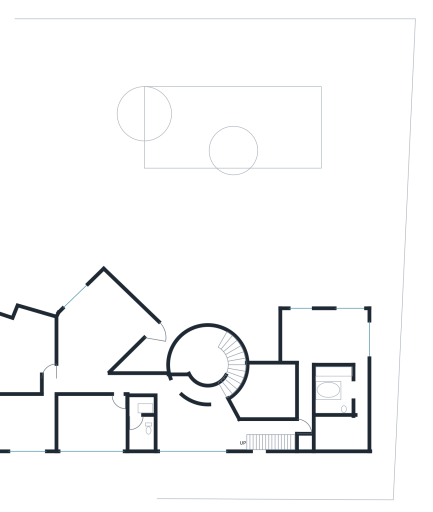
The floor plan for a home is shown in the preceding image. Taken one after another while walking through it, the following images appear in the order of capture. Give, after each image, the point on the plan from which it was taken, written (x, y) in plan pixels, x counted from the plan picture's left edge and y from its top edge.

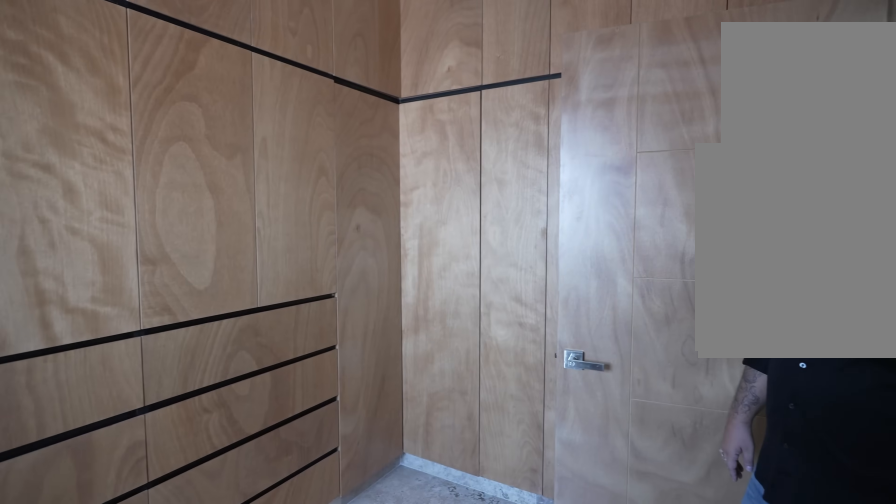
(337, 435)
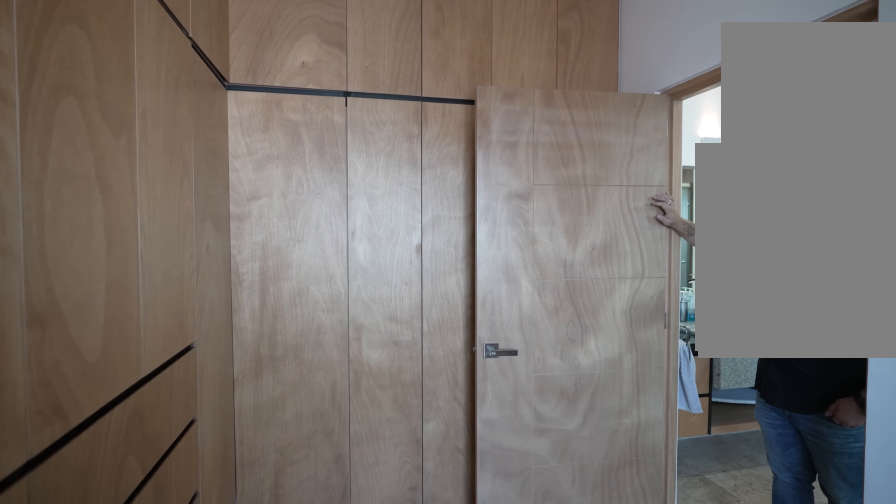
(338, 435)
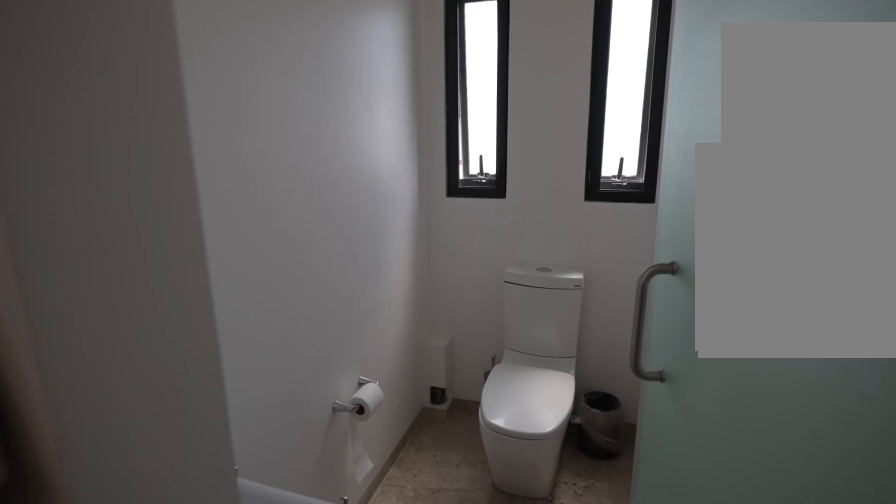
(348, 392)
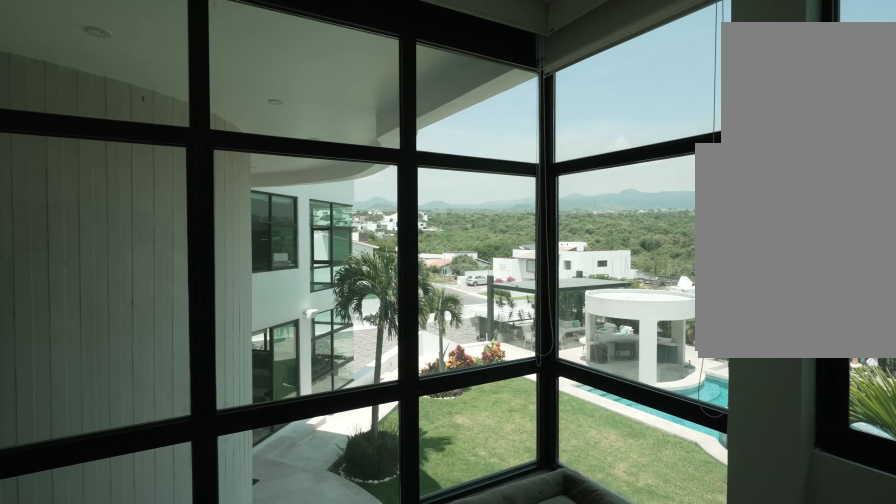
(317, 320)
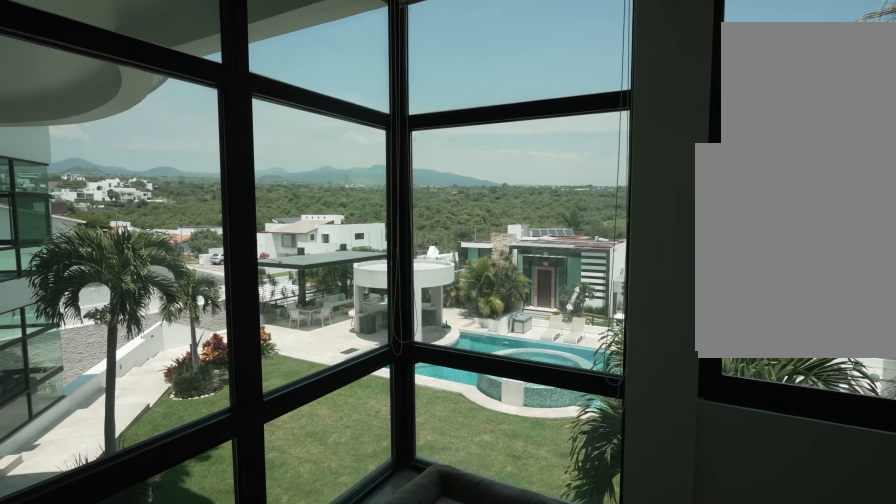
(317, 320)
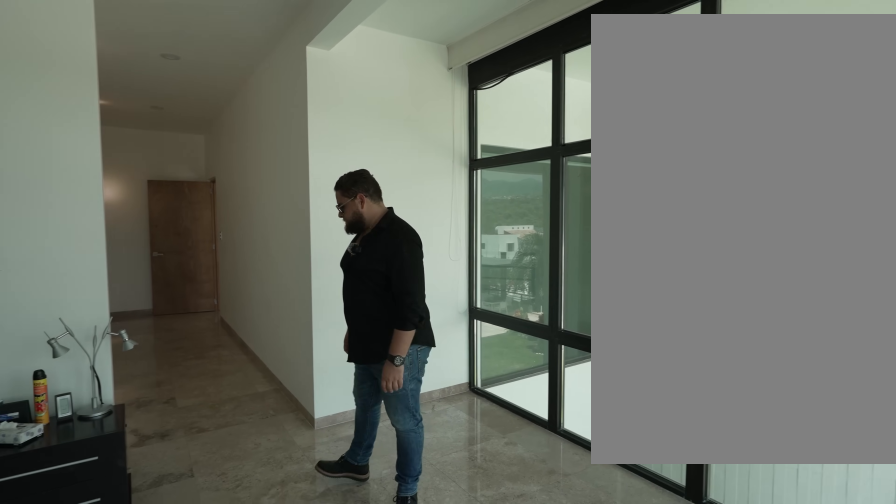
(317, 320)
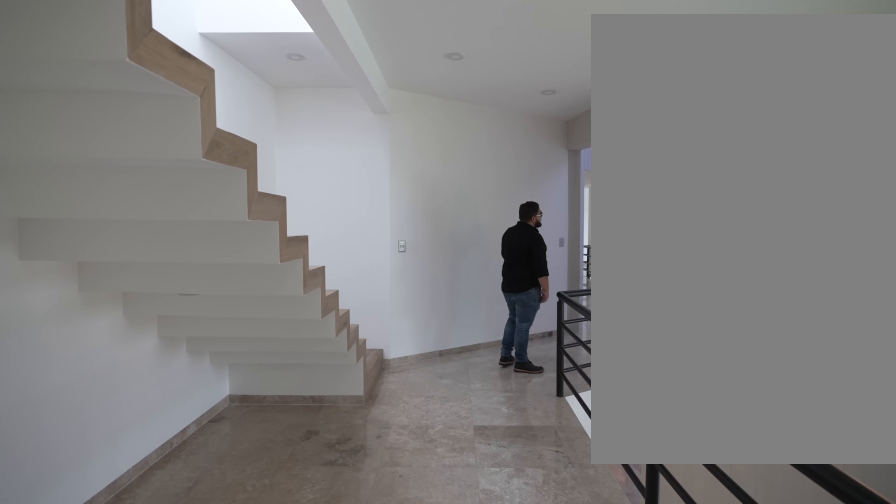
(280, 425)
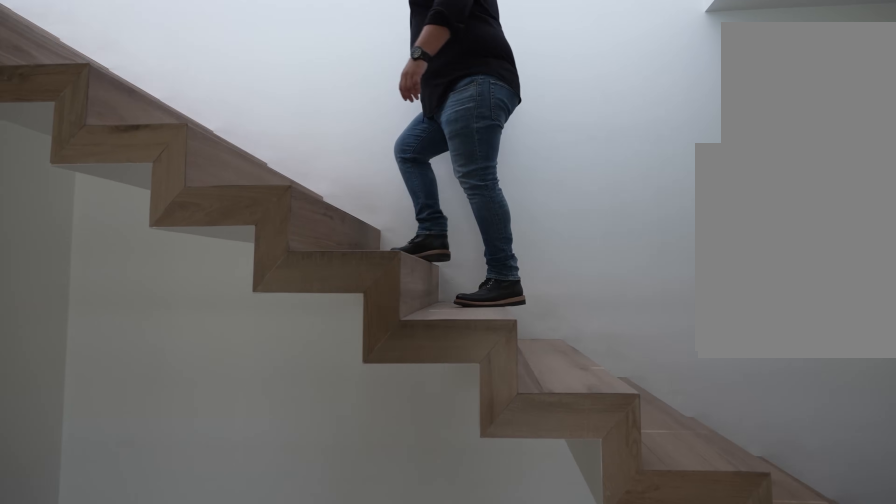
(266, 426)
